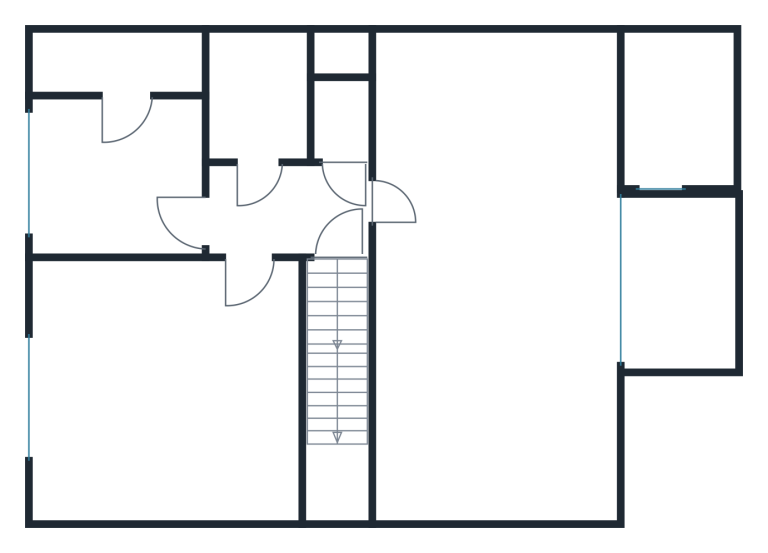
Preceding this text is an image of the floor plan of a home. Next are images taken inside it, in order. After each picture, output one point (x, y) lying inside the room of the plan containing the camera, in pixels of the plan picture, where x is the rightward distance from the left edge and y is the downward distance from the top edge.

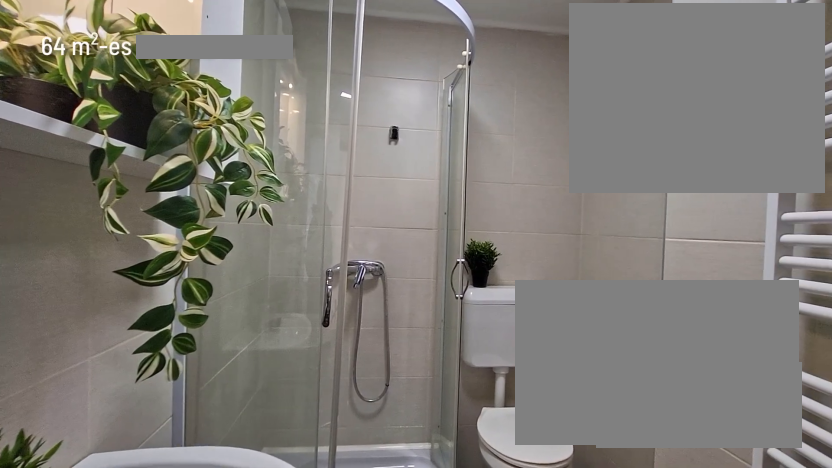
(256, 101)
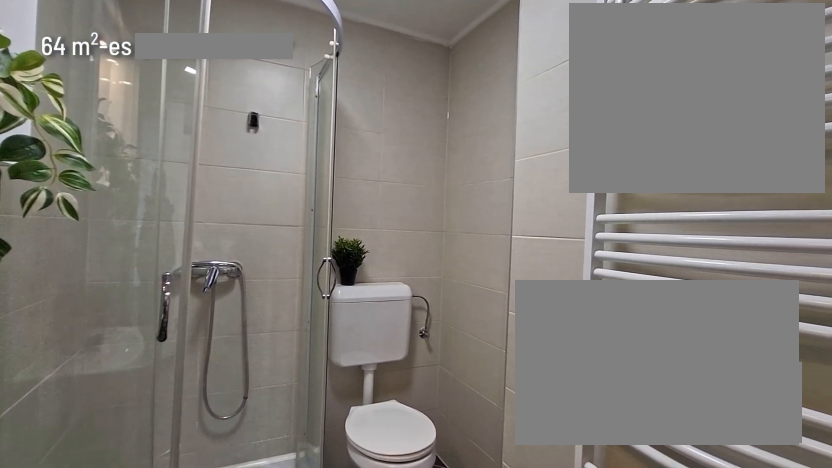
(256, 101)
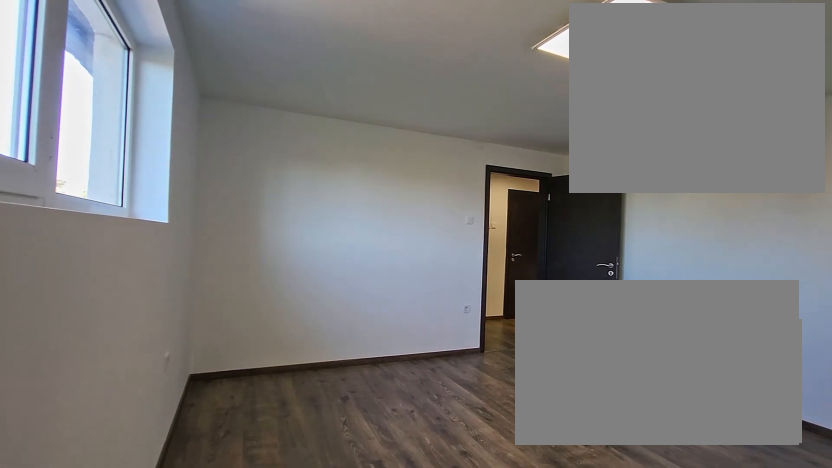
(173, 394)
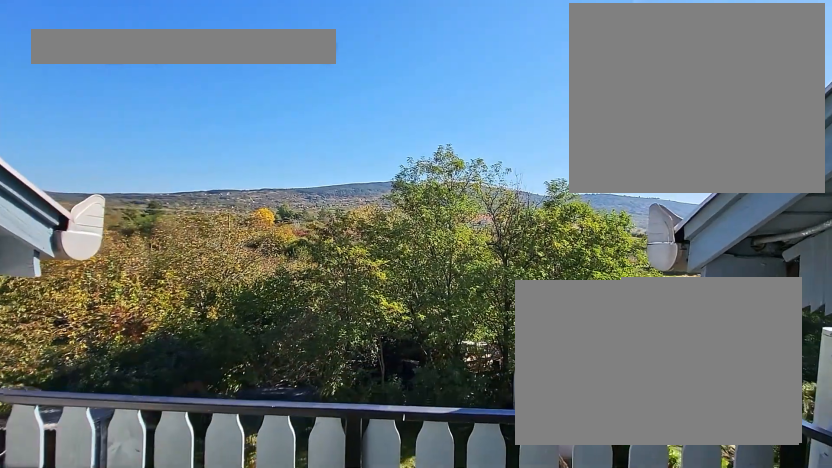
(686, 288)
